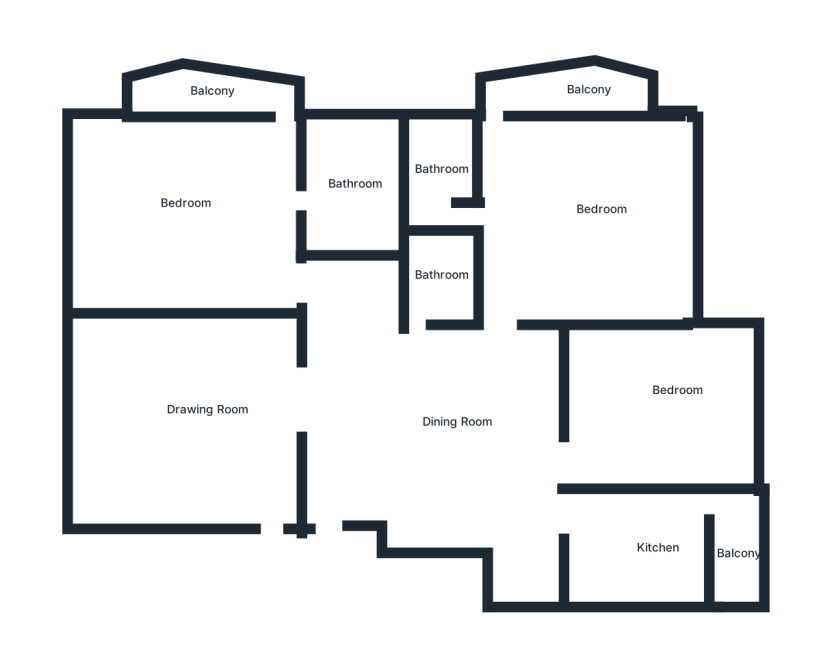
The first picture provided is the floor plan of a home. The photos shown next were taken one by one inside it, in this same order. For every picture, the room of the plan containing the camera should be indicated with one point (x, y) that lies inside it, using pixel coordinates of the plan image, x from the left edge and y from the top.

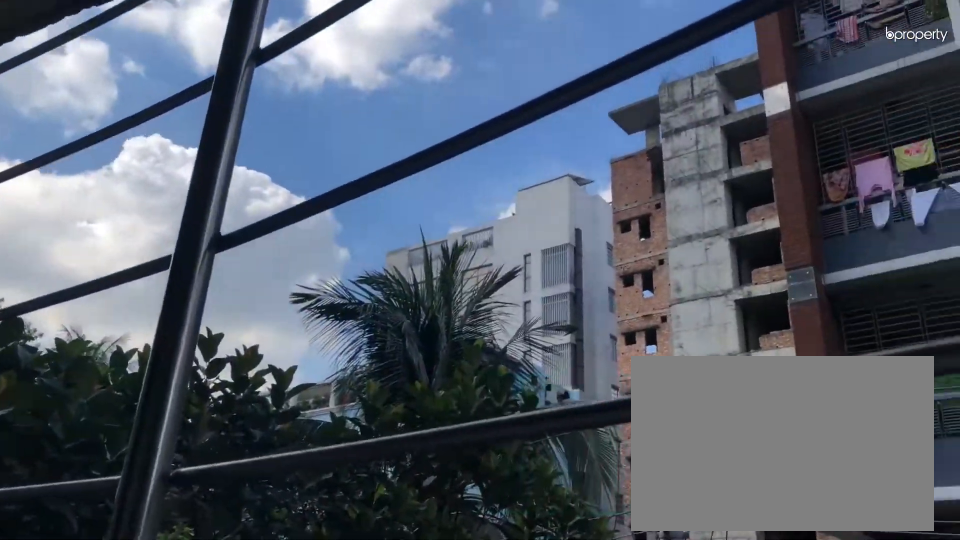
(197, 97)
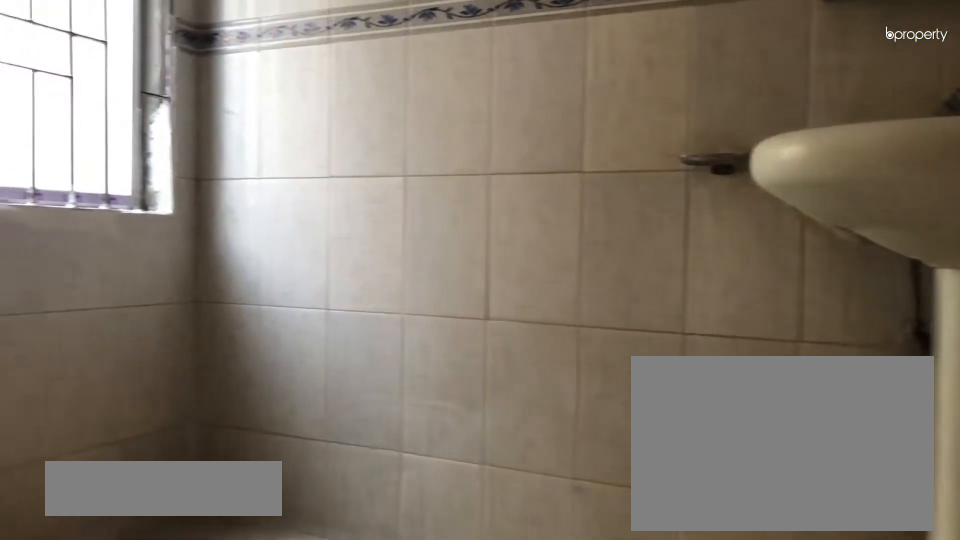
(350, 193)
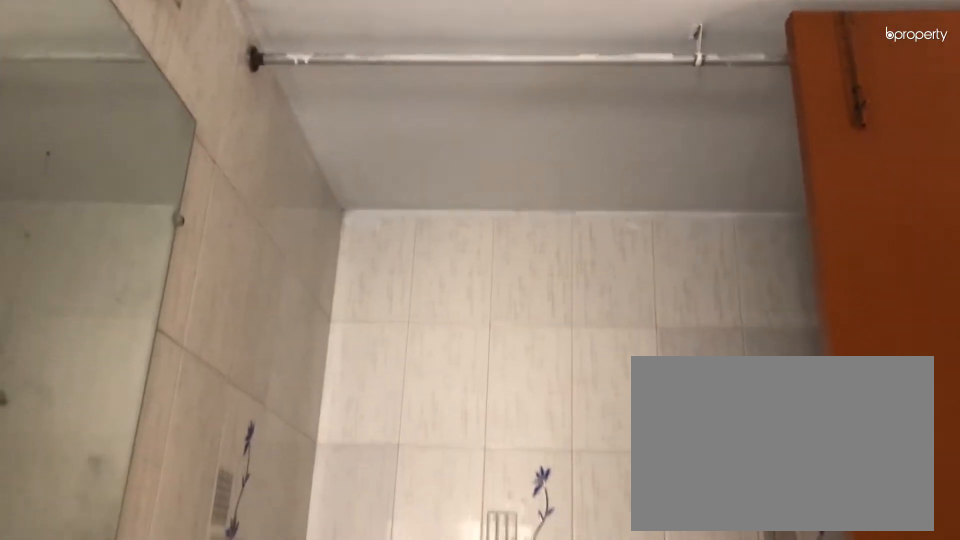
(350, 193)
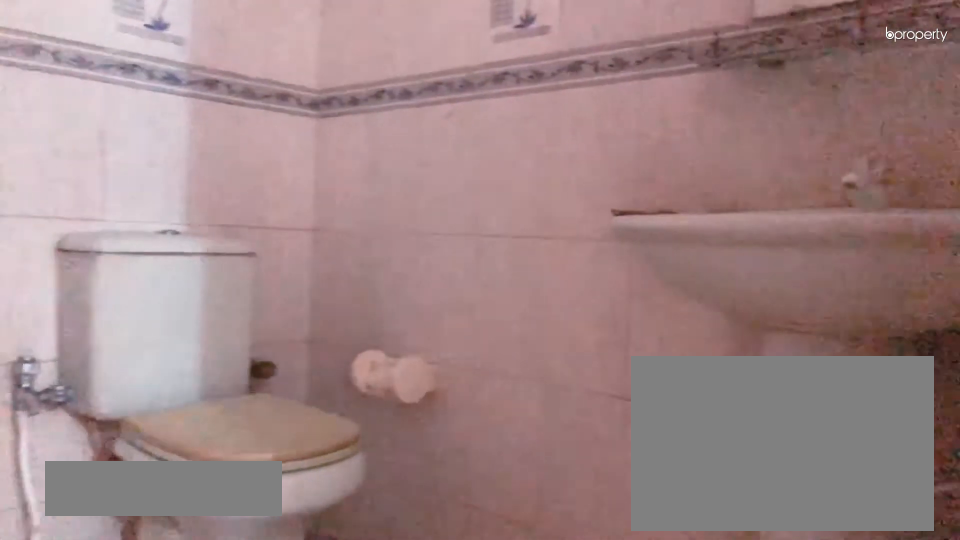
(434, 280)
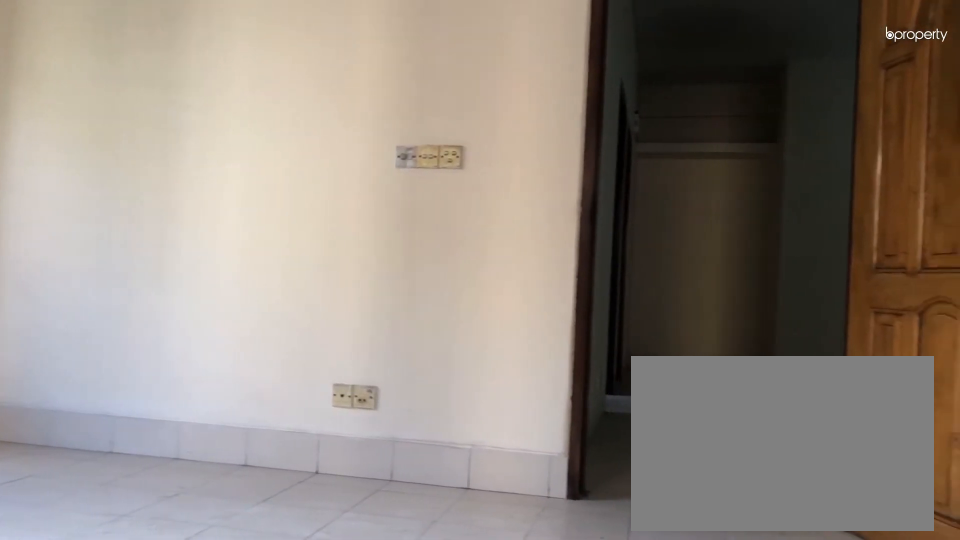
(586, 209)
